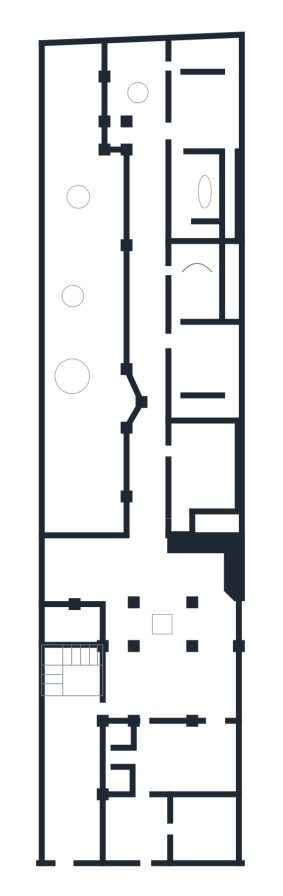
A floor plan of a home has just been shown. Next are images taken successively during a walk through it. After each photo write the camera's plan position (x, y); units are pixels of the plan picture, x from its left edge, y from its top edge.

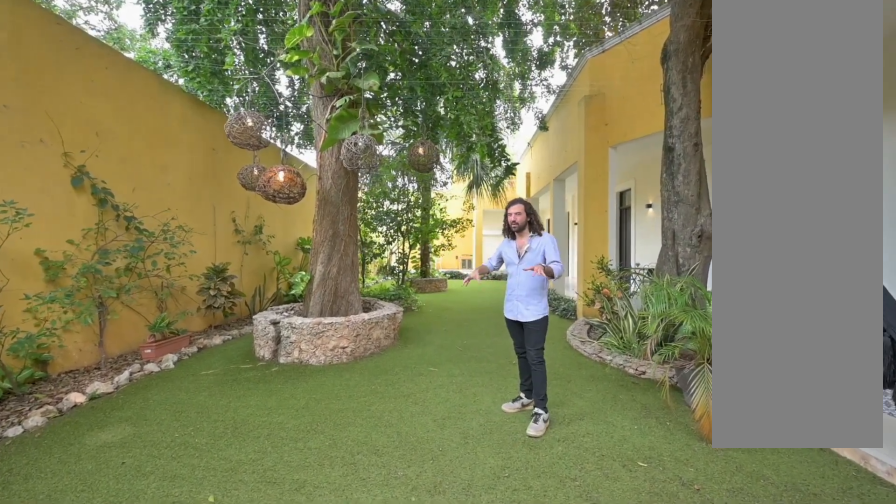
(95, 428)
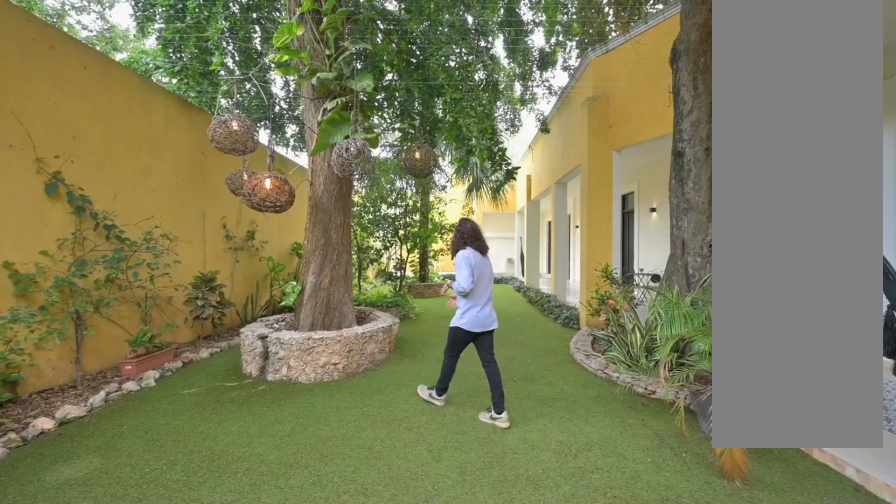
(93, 416)
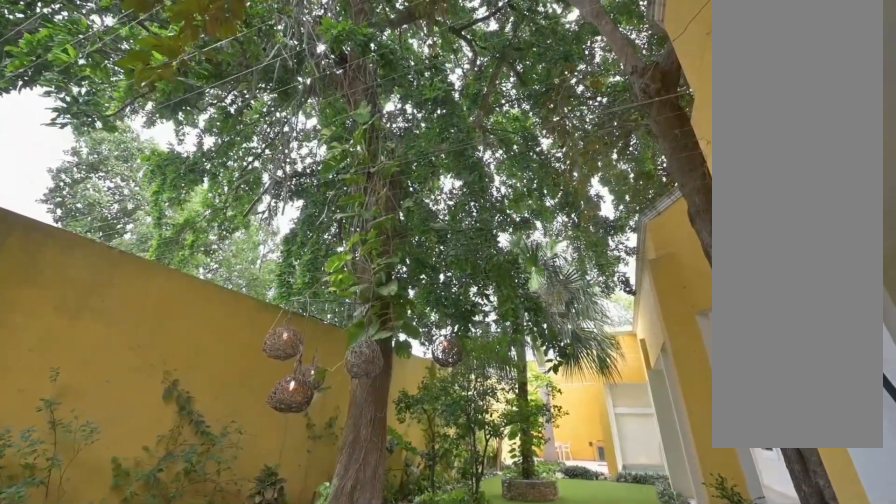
(89, 400)
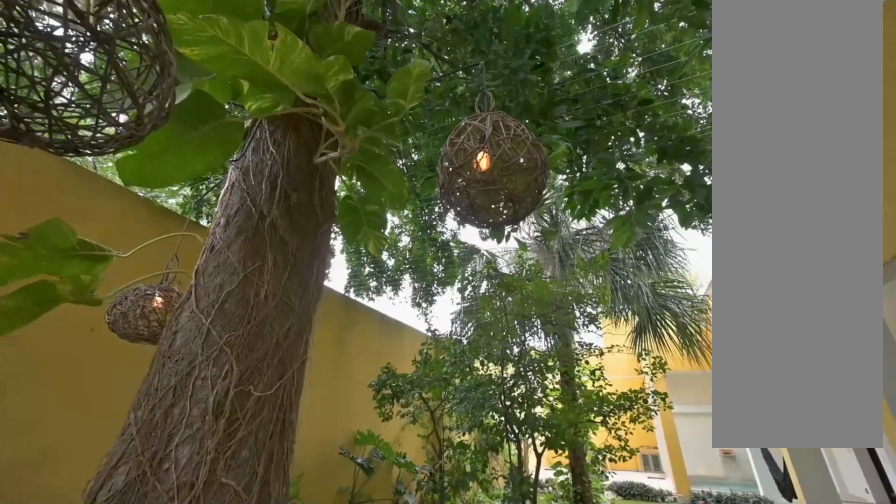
(89, 400)
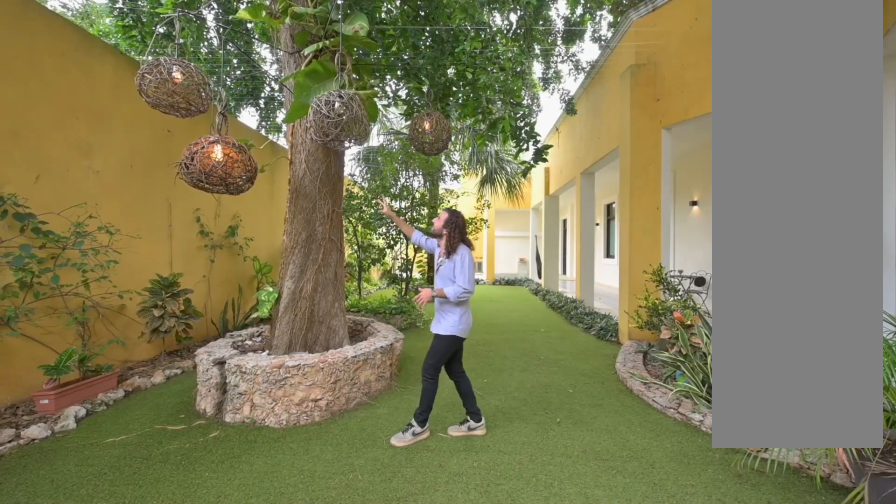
(89, 400)
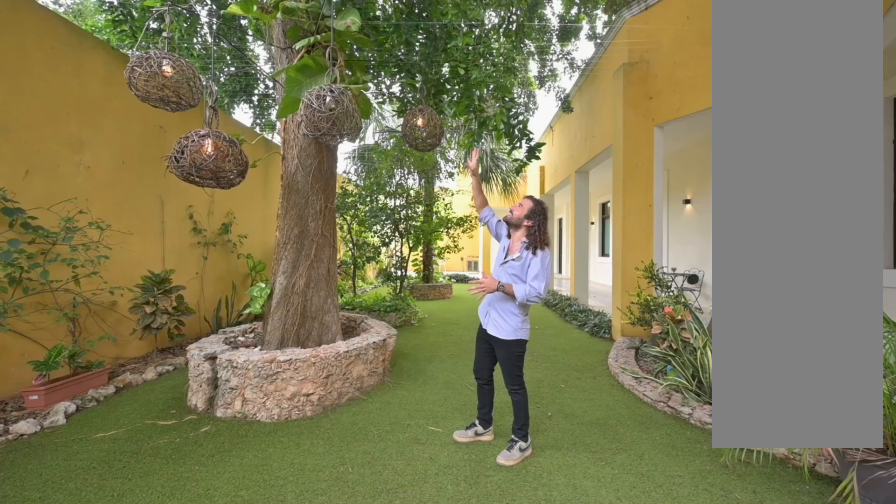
(101, 400)
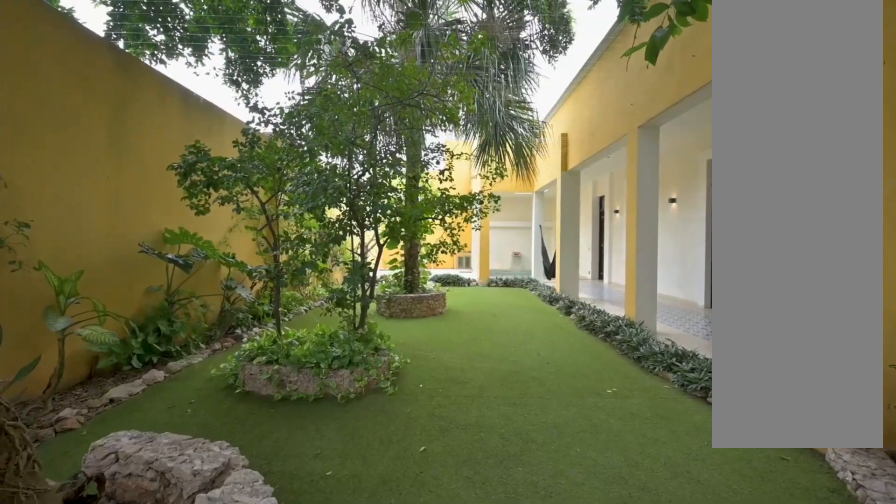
(109, 398)
